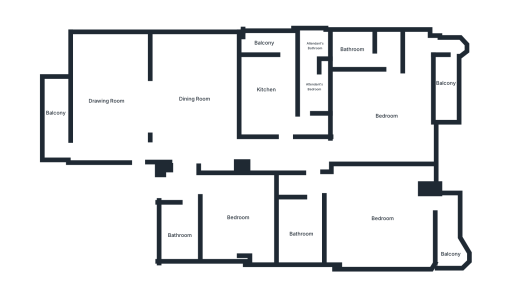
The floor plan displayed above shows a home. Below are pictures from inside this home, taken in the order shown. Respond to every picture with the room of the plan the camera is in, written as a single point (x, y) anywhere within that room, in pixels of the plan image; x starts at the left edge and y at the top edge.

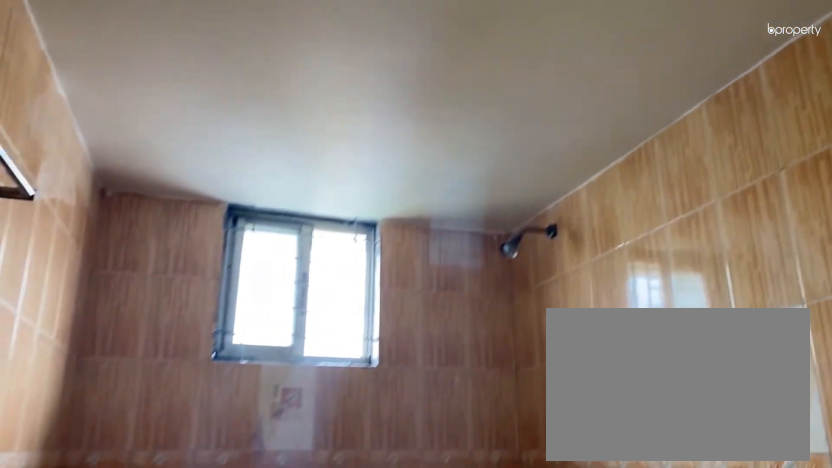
(301, 230)
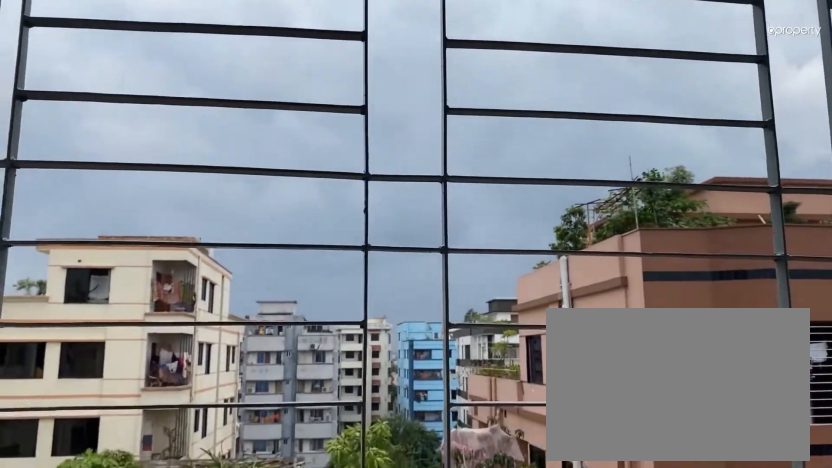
(446, 236)
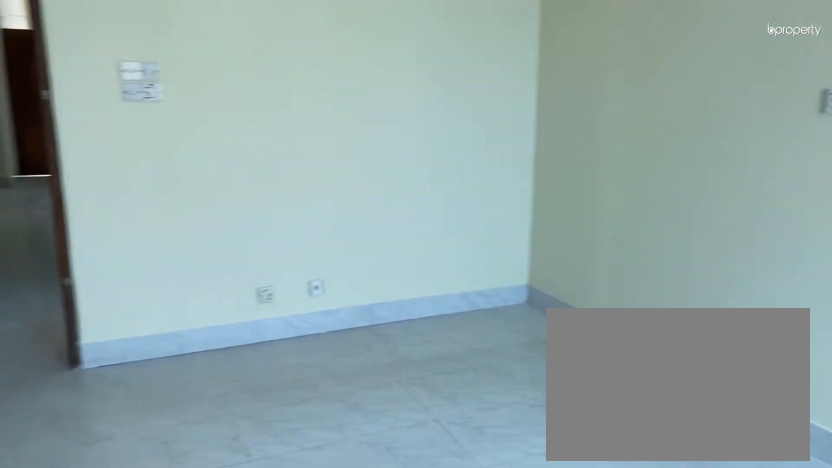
(382, 116)
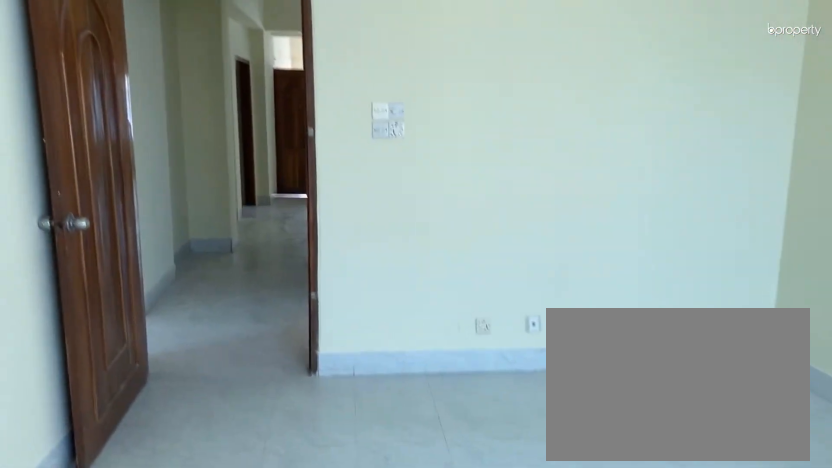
(382, 116)
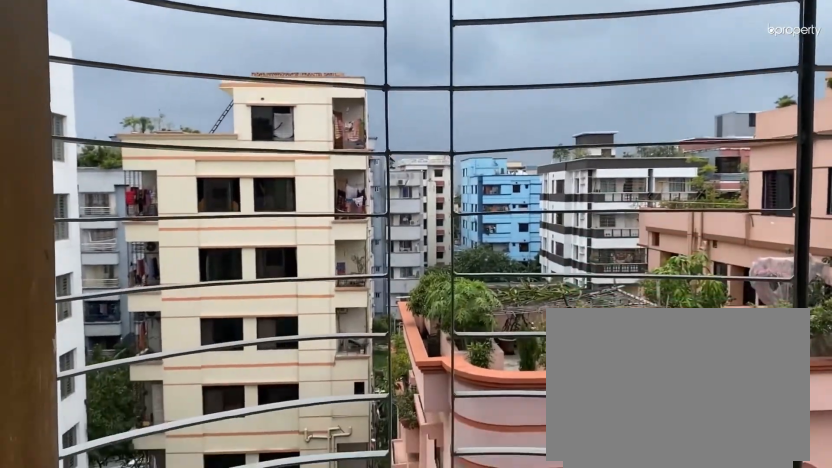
(445, 90)
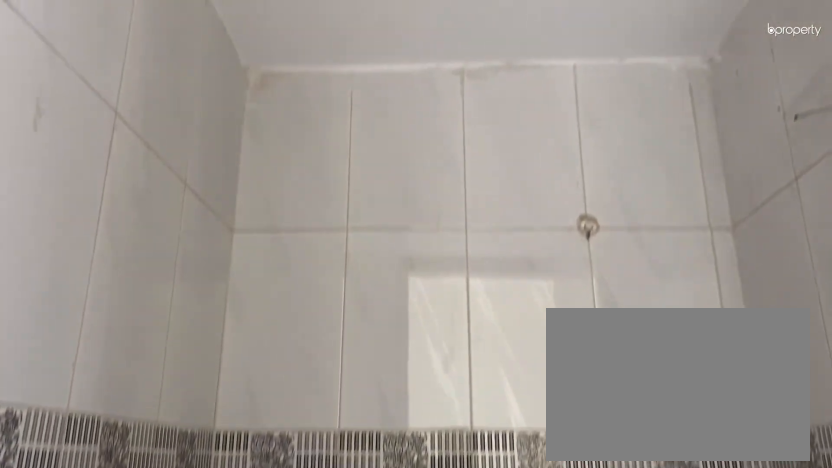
(352, 50)
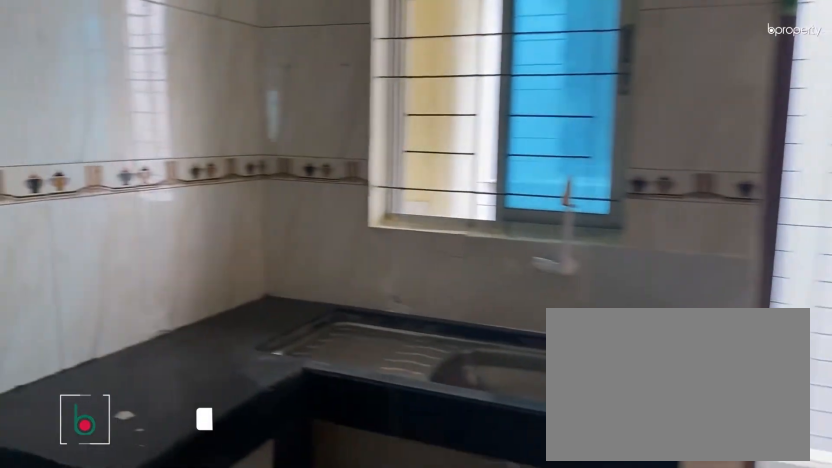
(265, 91)
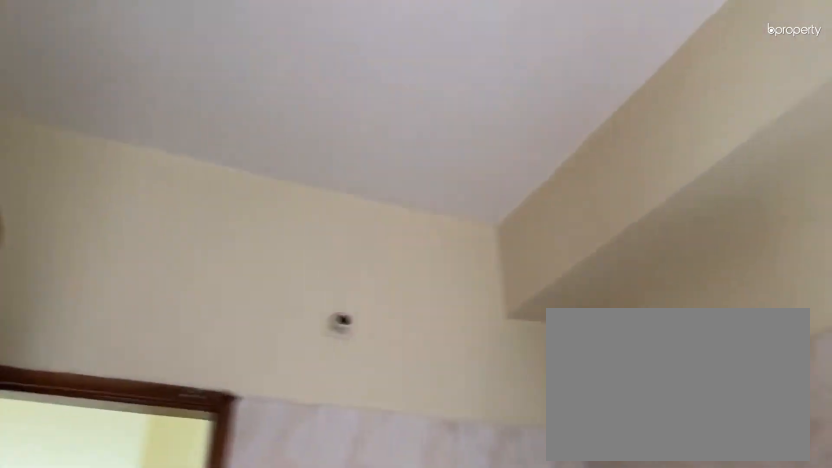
(265, 91)
